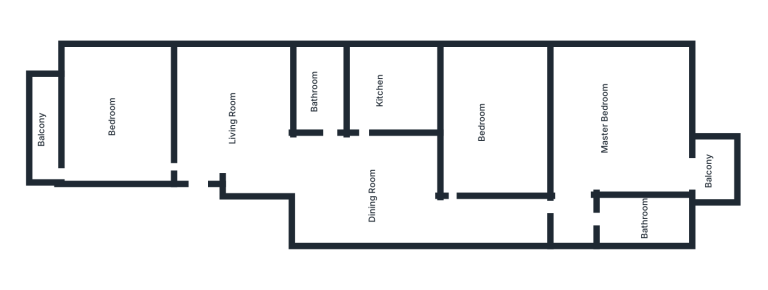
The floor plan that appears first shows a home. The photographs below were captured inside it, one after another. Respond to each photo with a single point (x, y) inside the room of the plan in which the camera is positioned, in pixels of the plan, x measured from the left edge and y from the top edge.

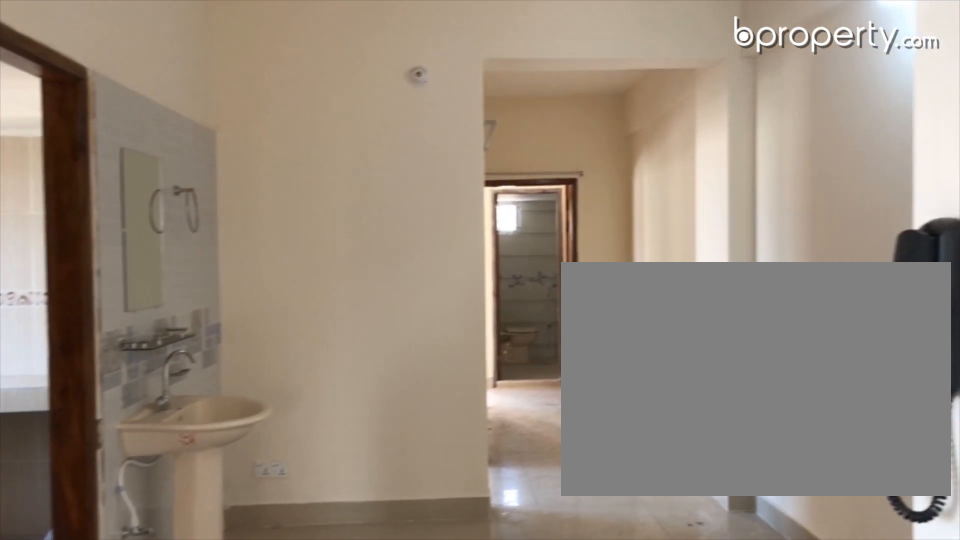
(371, 192)
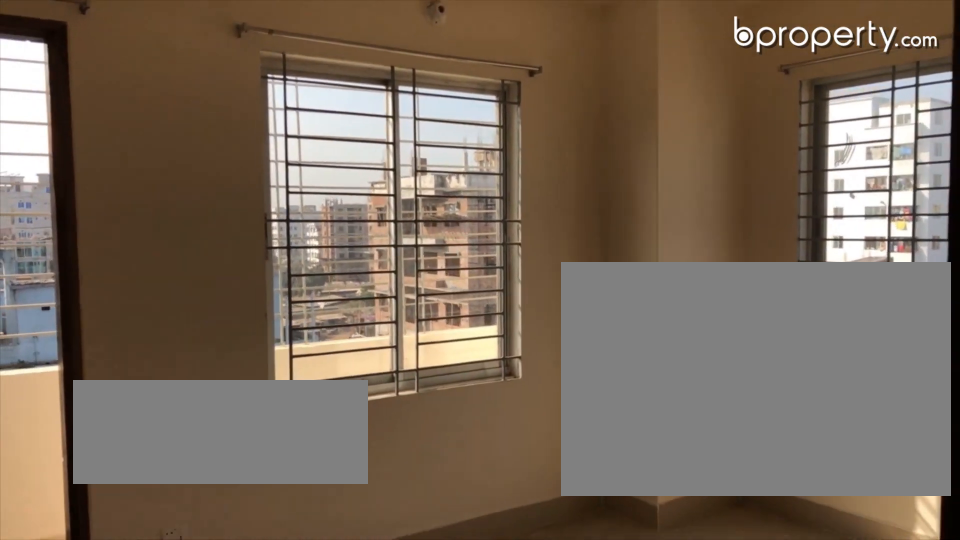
(123, 113)
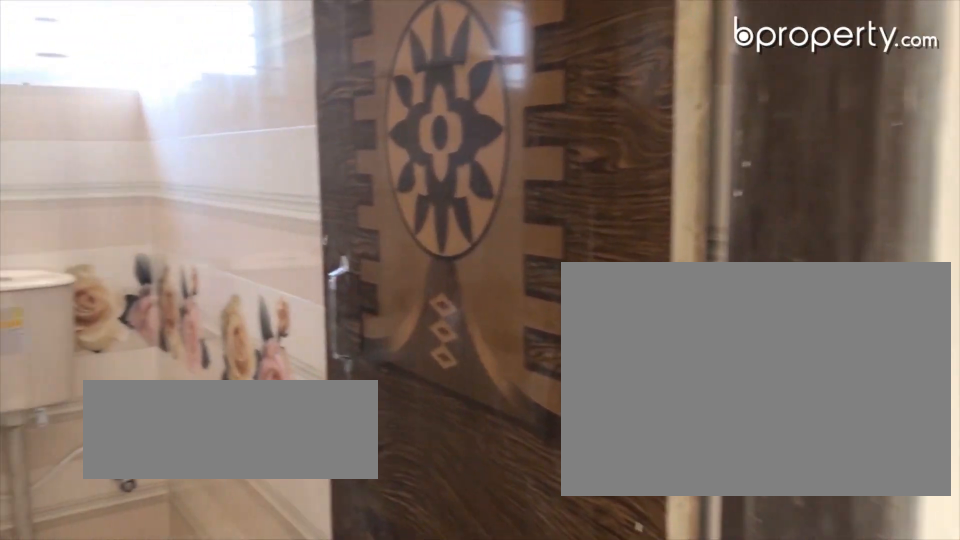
(318, 81)
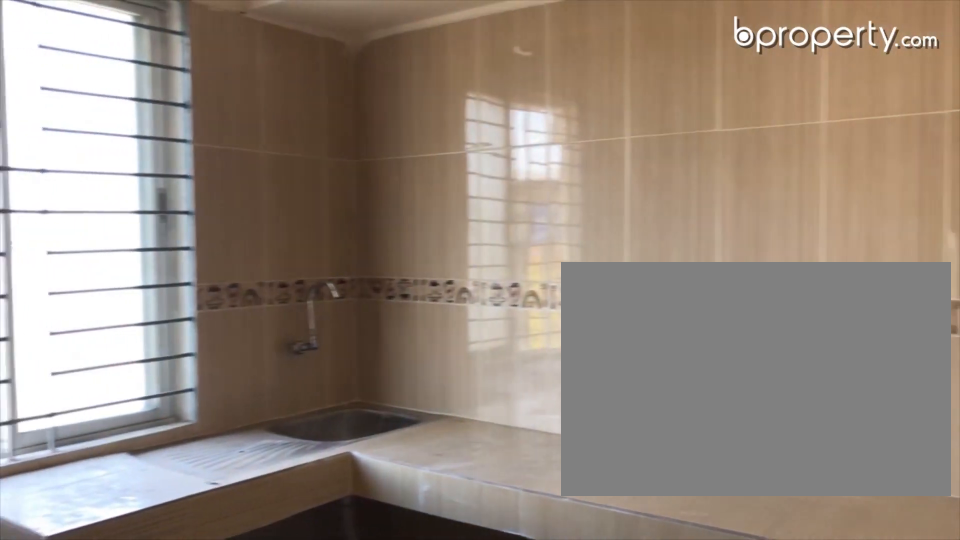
(379, 92)
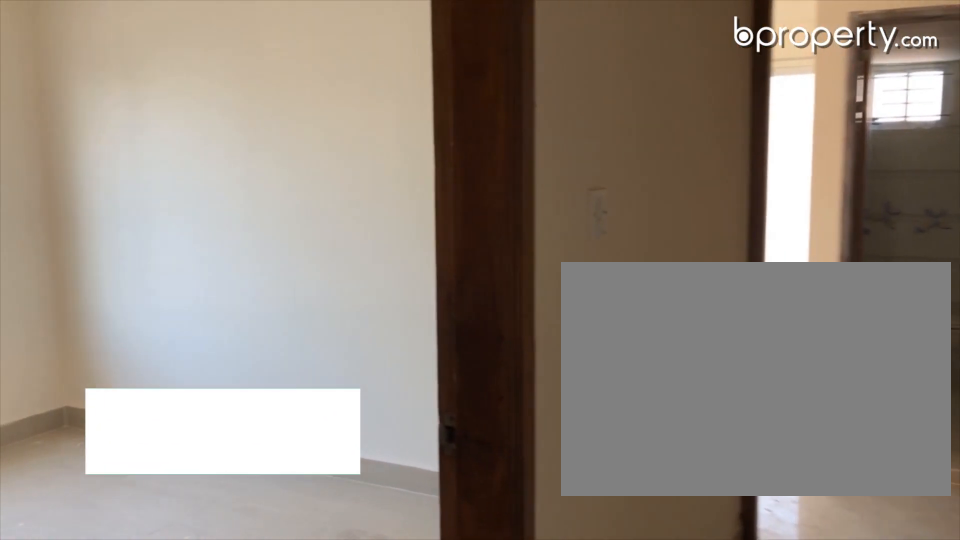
(501, 115)
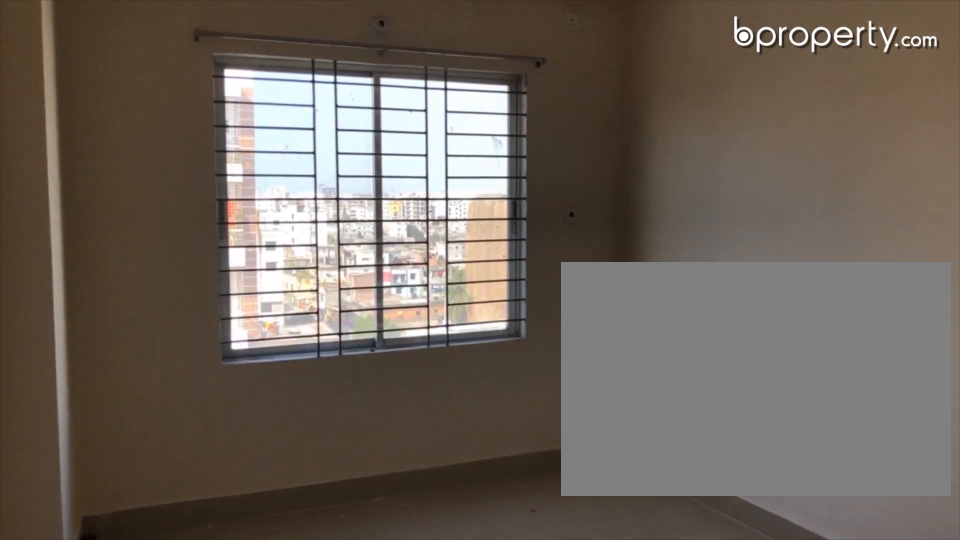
(501, 115)
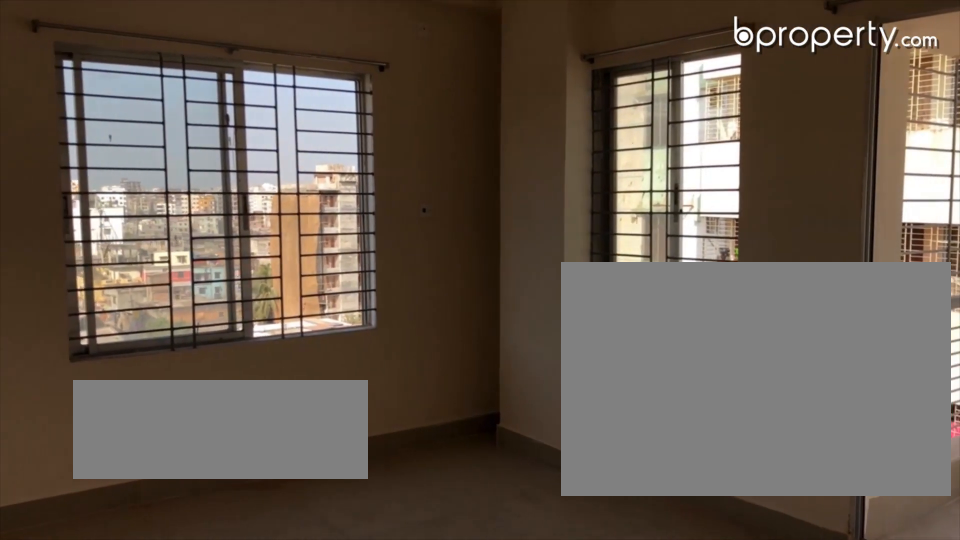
(629, 128)
